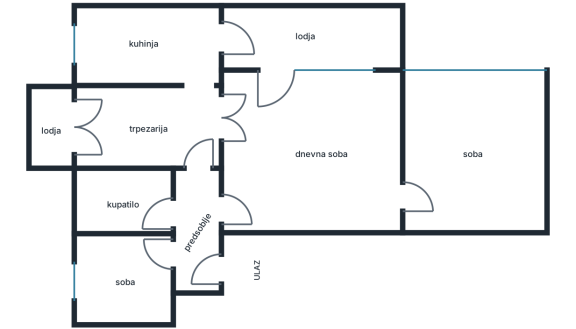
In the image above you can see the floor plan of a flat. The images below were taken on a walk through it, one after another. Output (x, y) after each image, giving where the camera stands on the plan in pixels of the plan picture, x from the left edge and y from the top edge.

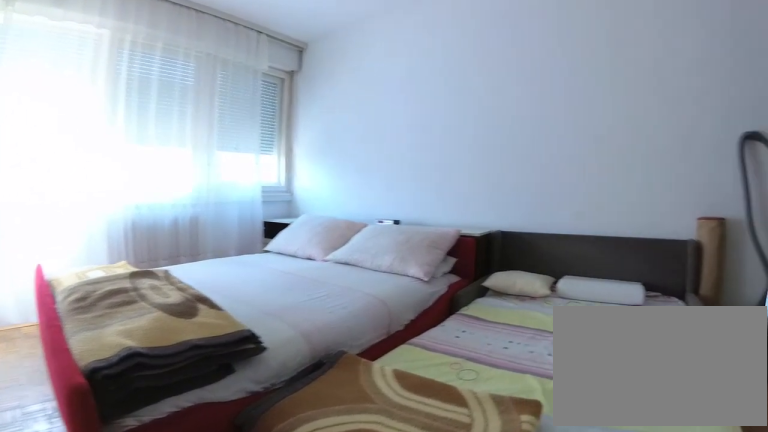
(419, 206)
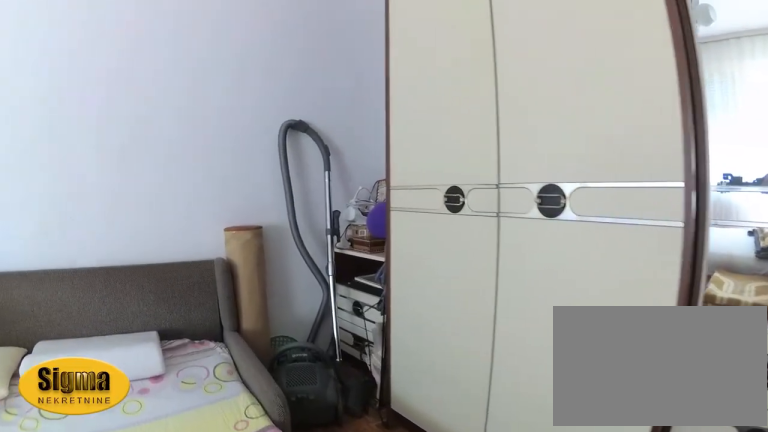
(465, 203)
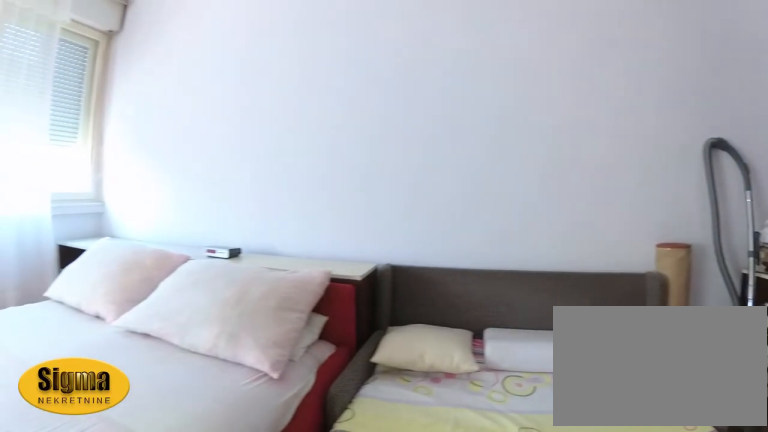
(474, 211)
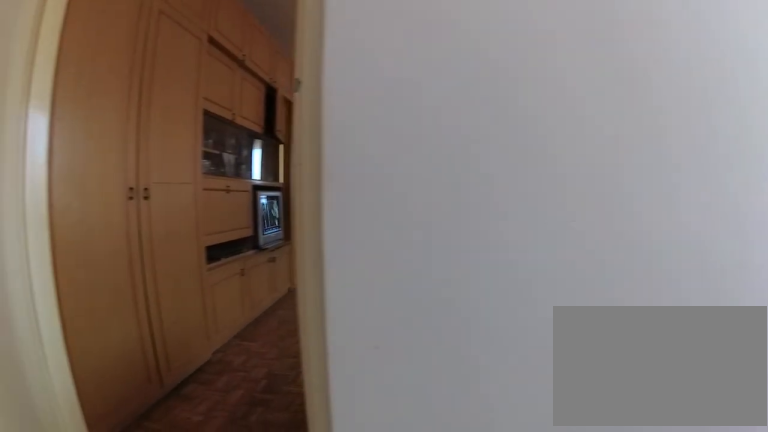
(471, 205)
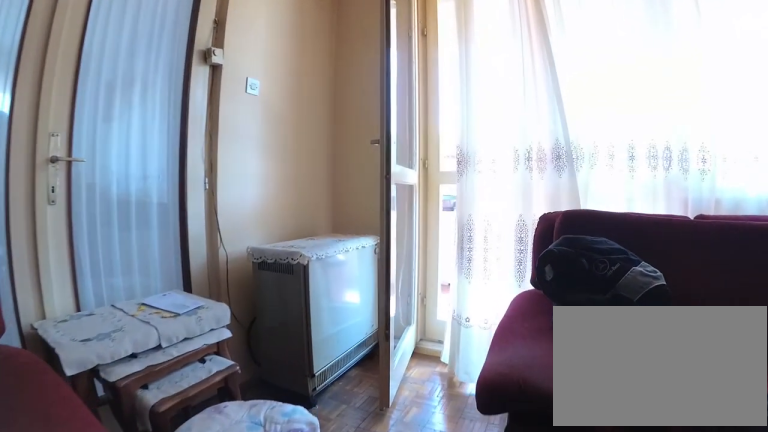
(270, 155)
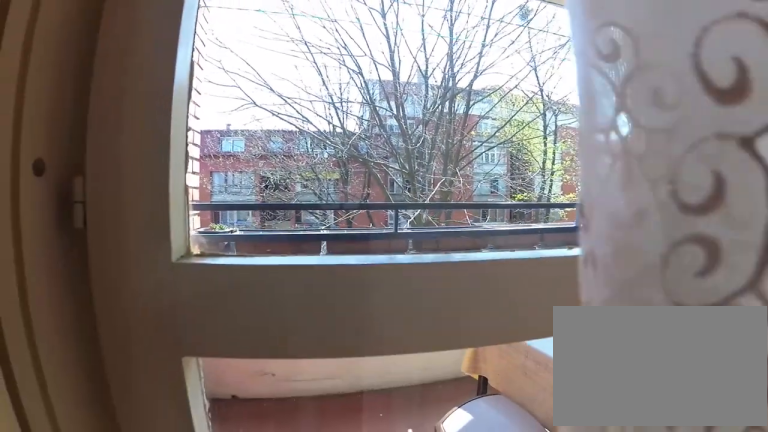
(250, 111)
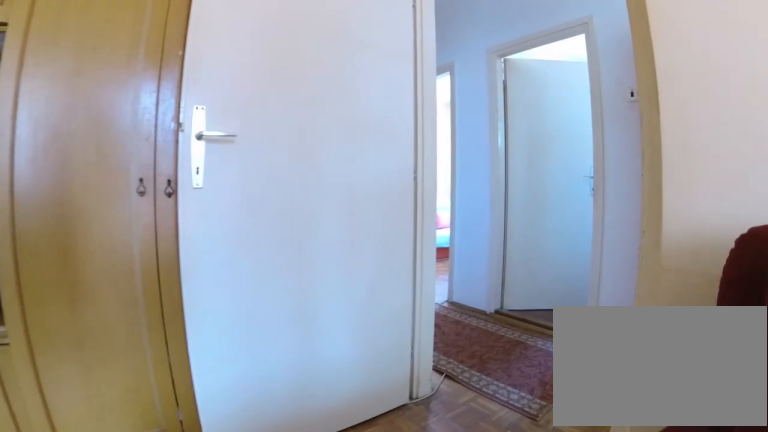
(262, 166)
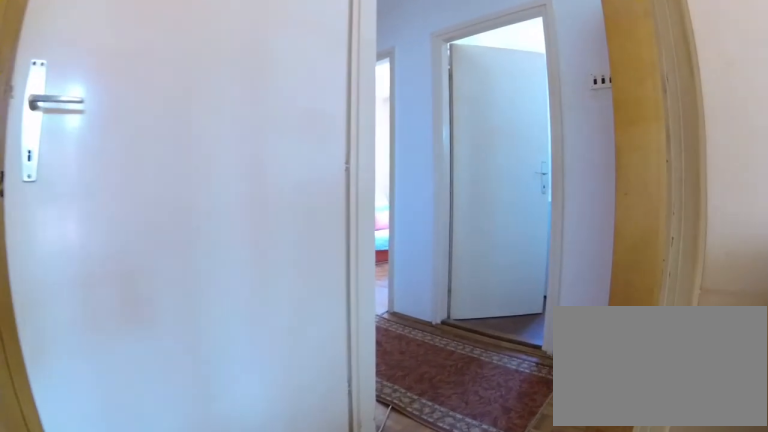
(261, 180)
